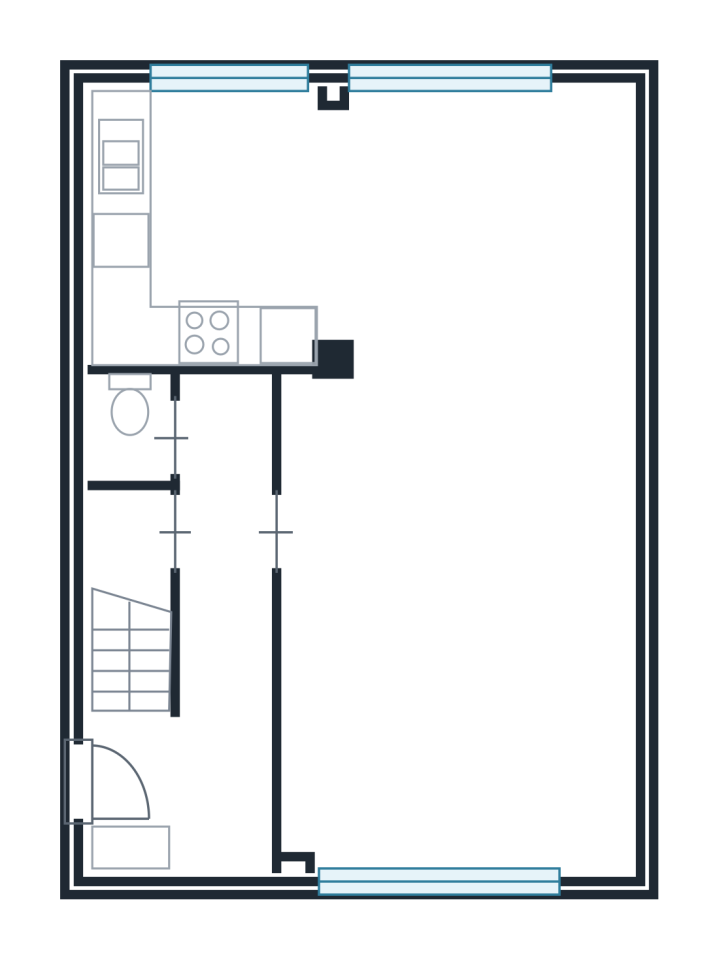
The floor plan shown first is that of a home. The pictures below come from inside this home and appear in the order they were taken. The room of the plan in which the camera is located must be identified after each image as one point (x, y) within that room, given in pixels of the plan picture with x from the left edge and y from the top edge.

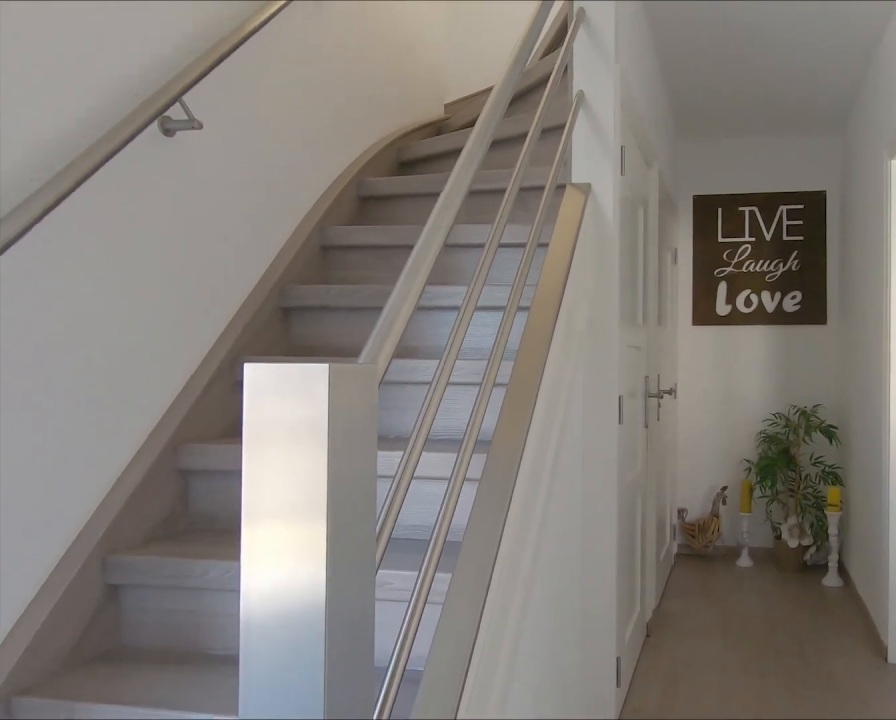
(208, 649)
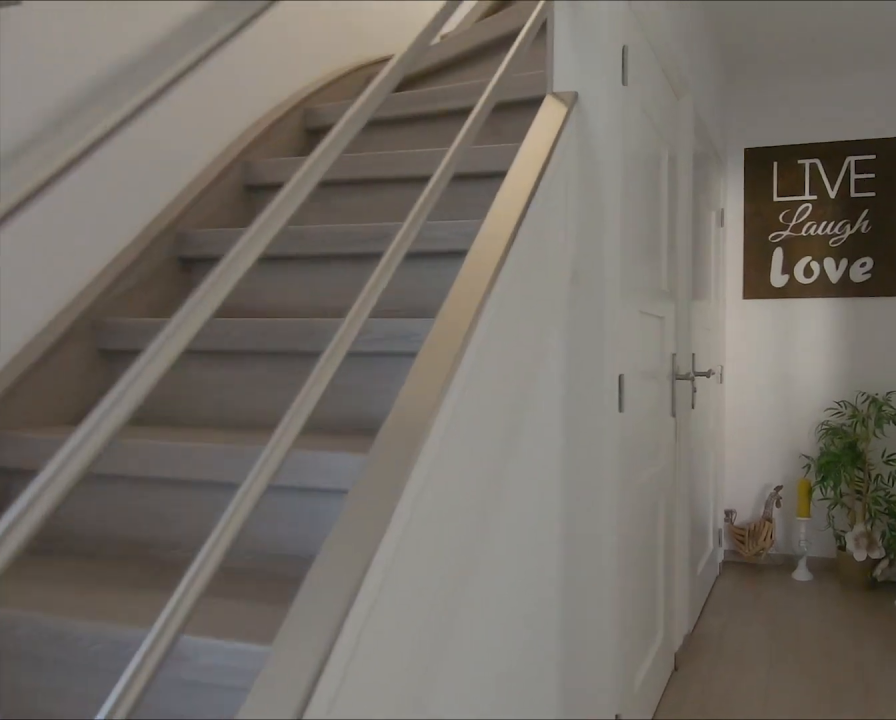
(208, 649)
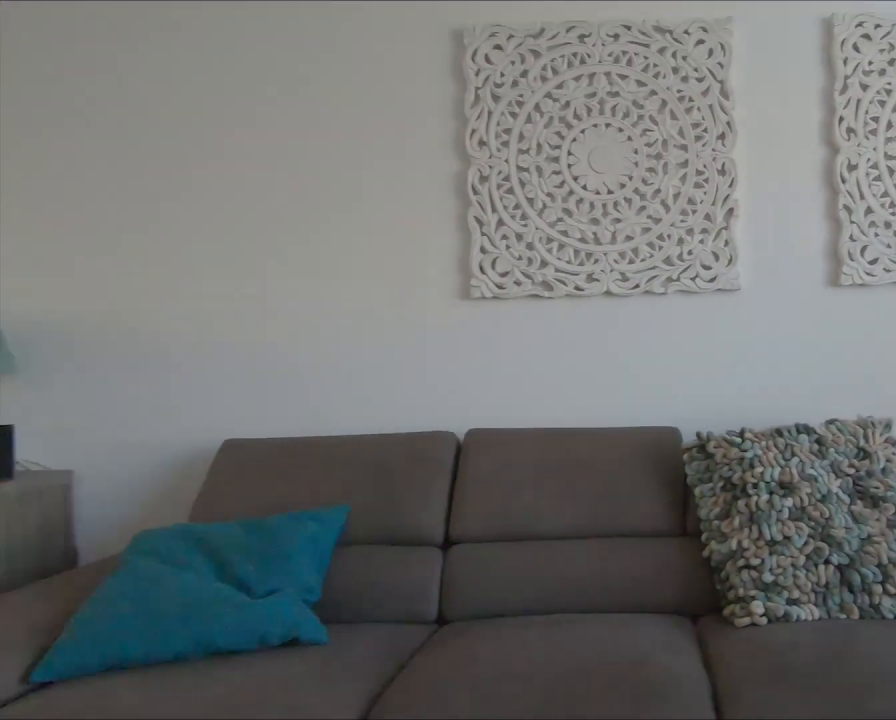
(465, 496)
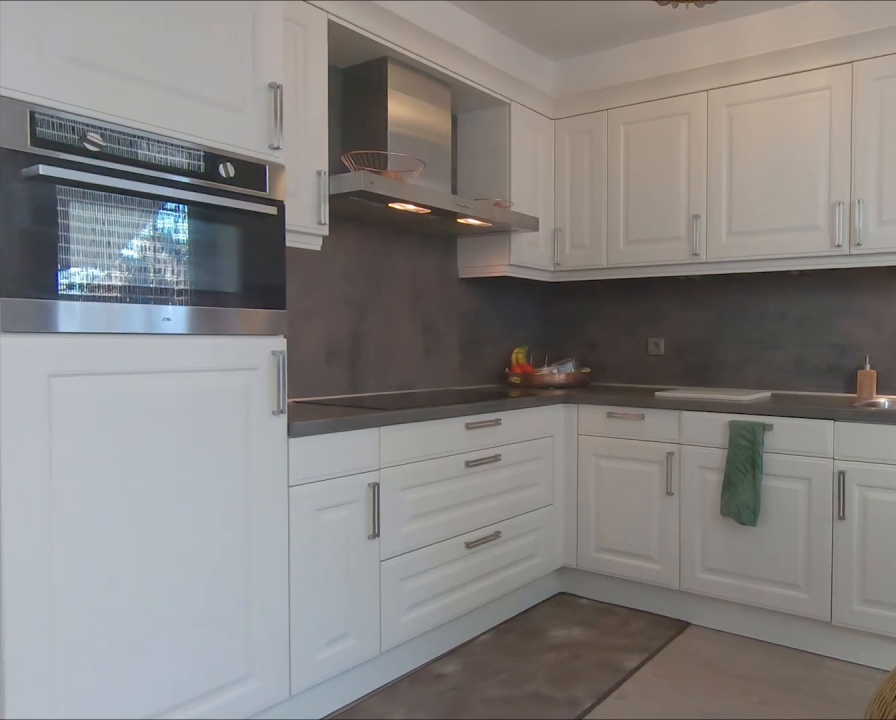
(249, 201)
